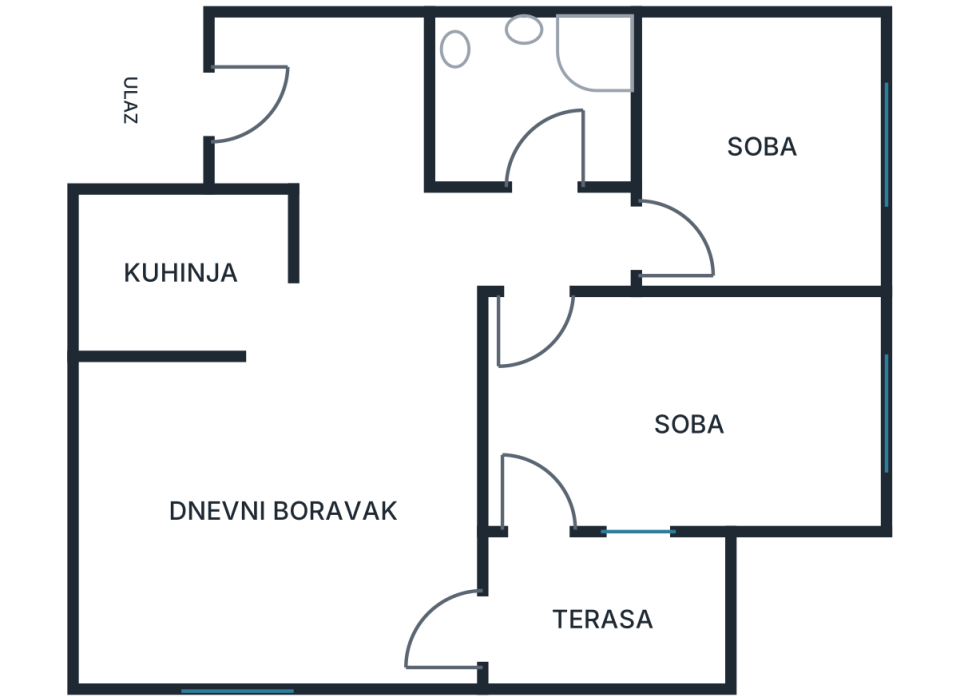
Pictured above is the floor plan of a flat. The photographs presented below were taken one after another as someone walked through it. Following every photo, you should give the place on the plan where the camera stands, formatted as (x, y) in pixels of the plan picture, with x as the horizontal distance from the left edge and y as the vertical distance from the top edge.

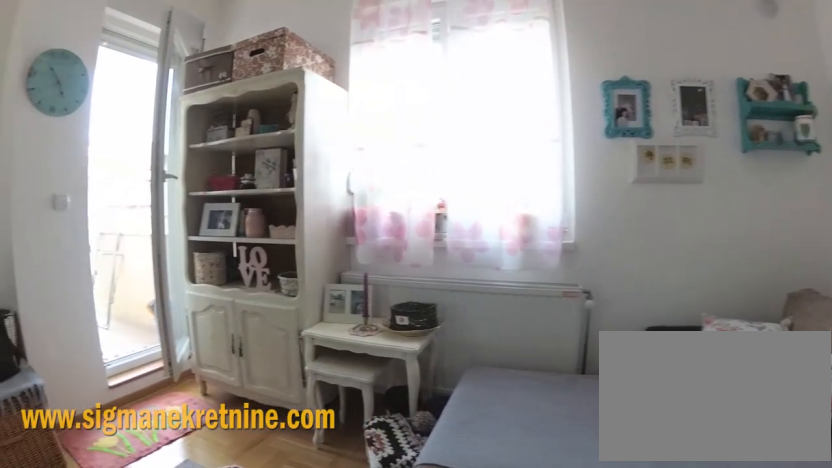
(183, 480)
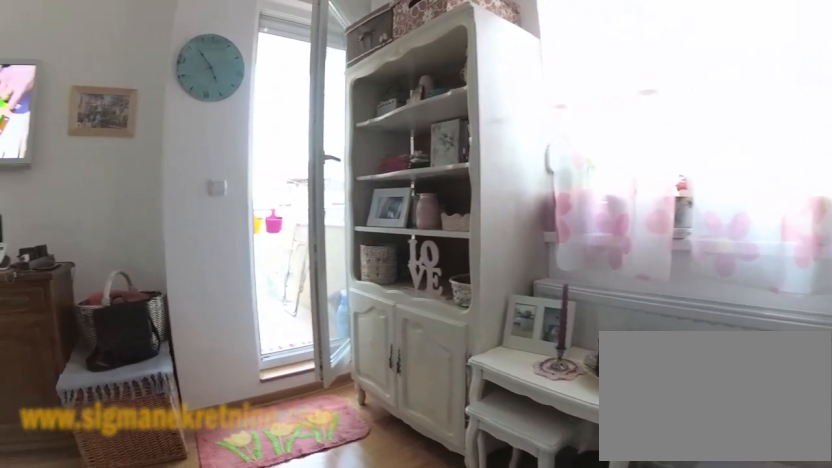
(202, 516)
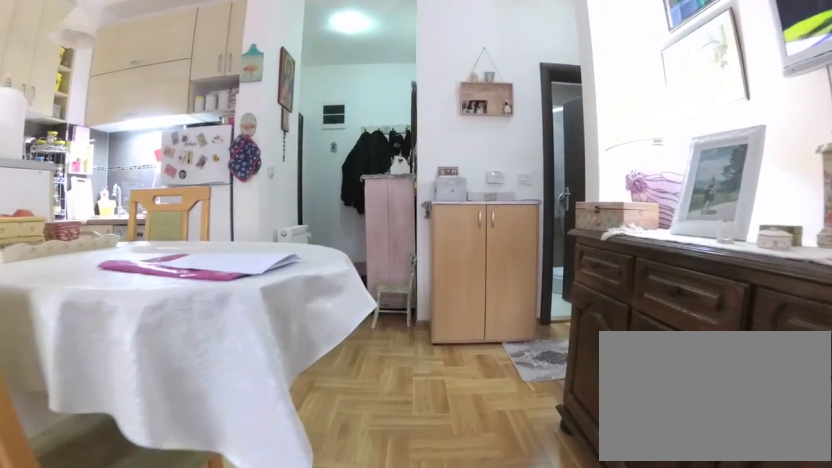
(402, 531)
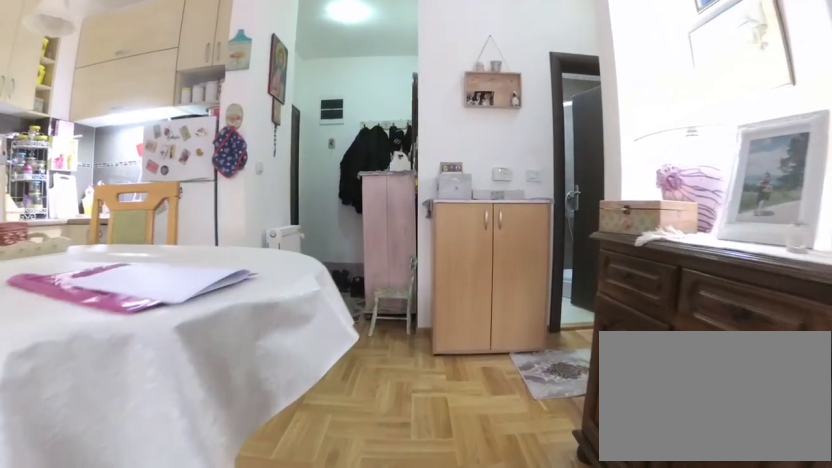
(401, 512)
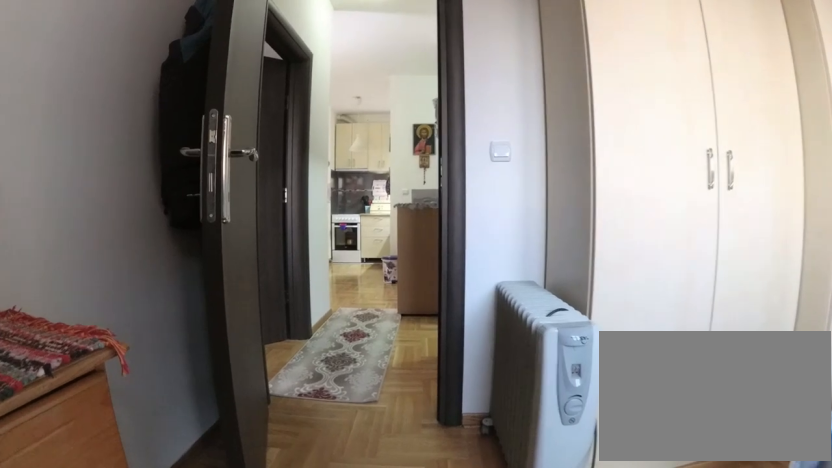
(870, 233)
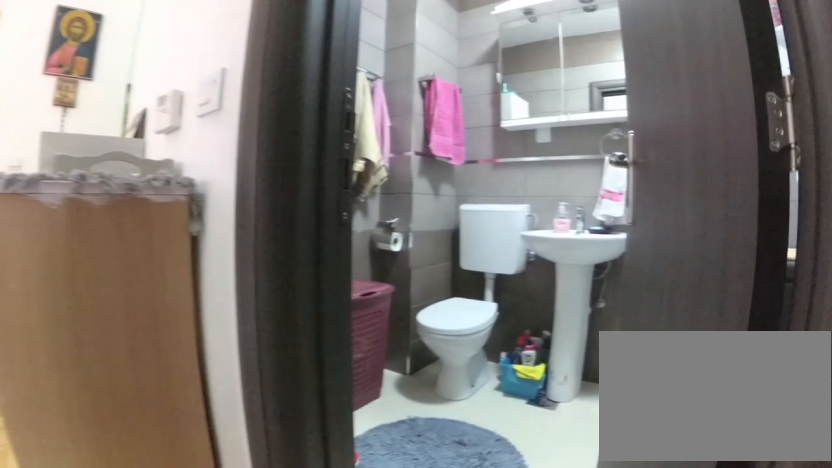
(594, 247)
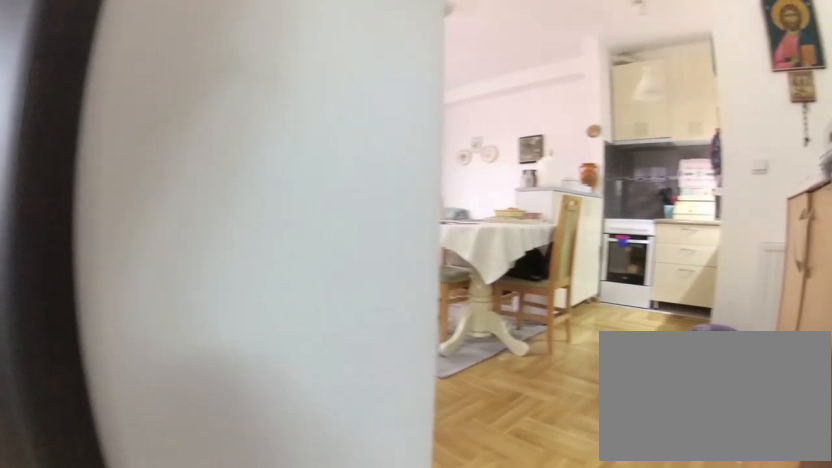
(565, 222)
